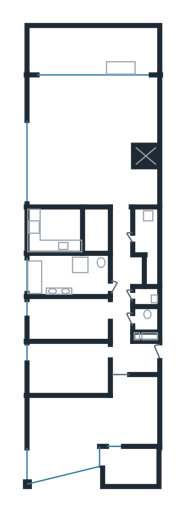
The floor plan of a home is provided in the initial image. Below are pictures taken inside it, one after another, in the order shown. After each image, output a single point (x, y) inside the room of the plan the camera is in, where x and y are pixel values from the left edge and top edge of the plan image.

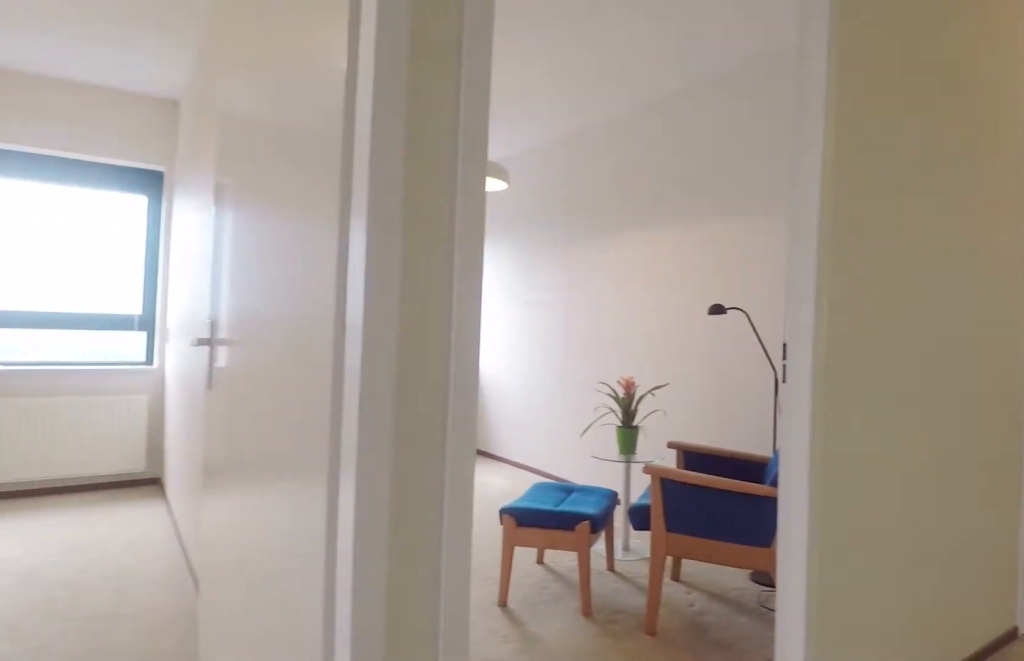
(126, 303)
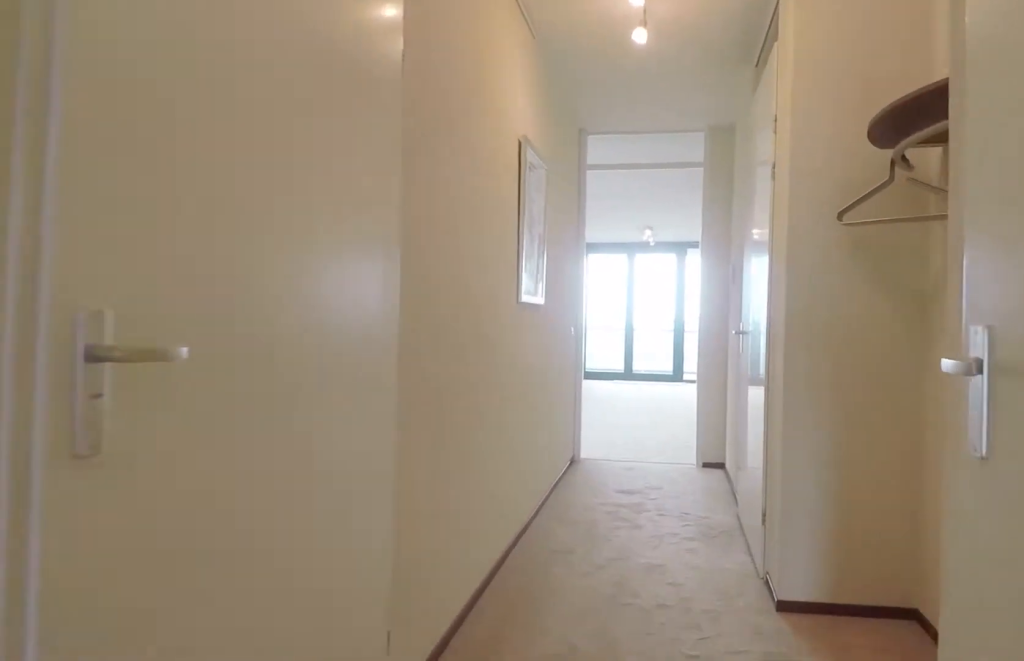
(126, 303)
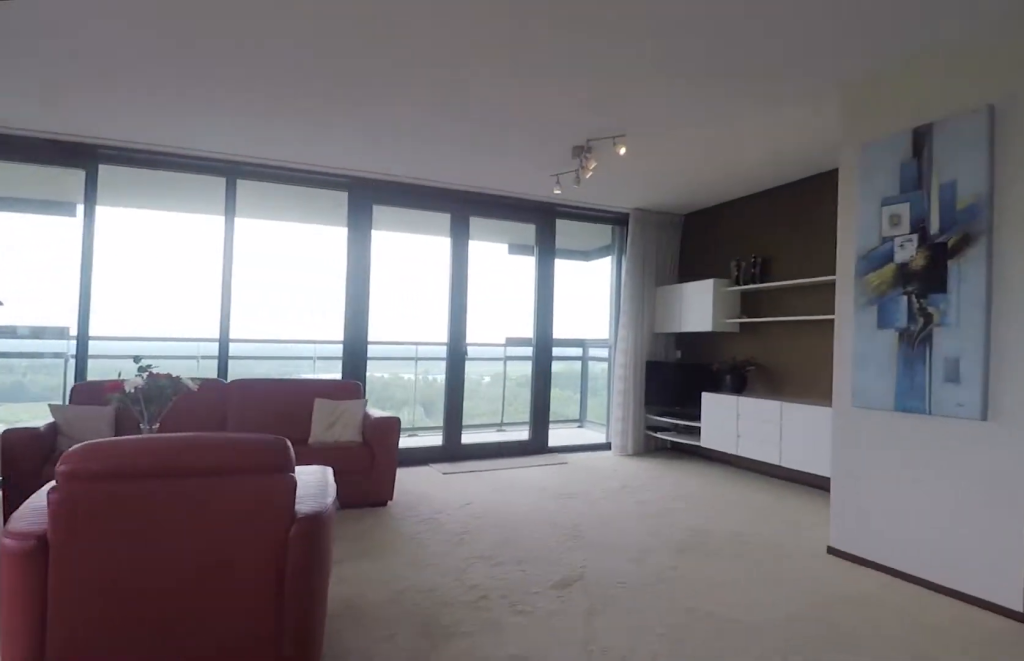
(91, 141)
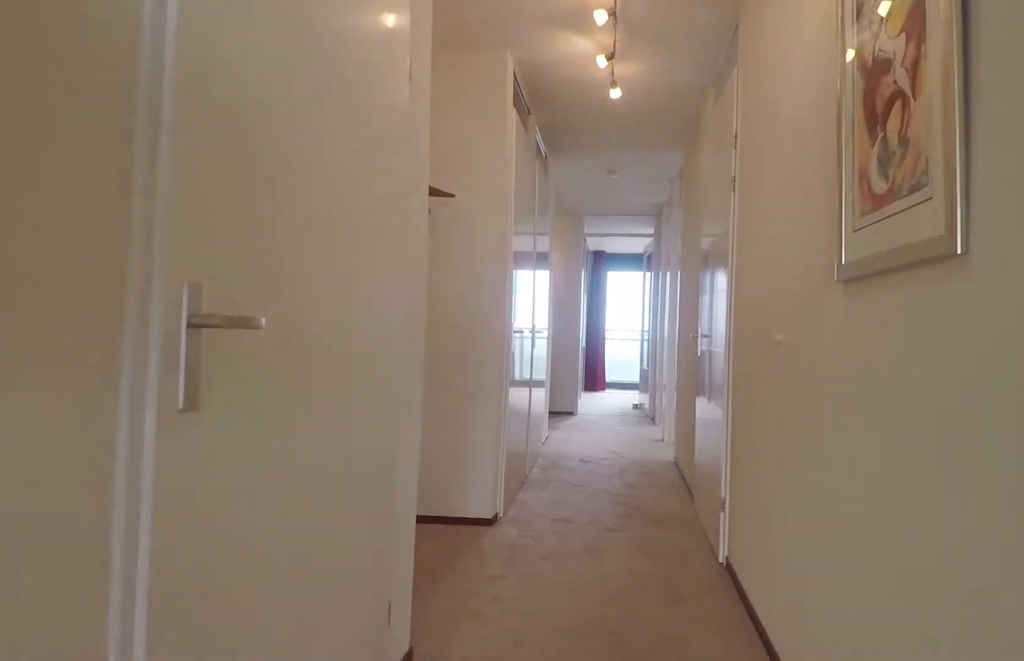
(126, 302)
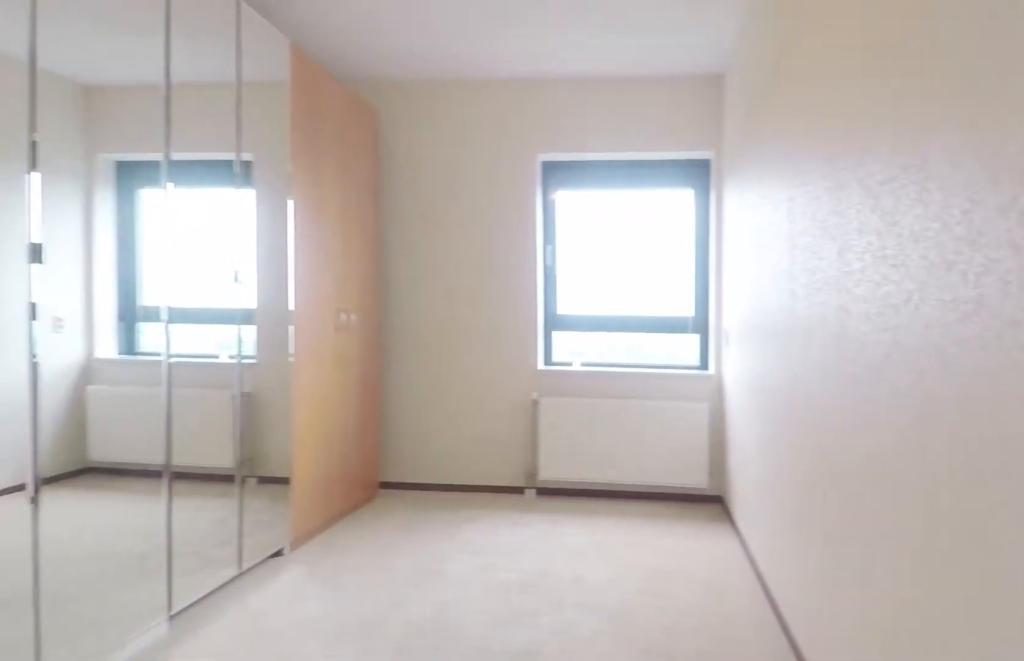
(69, 370)
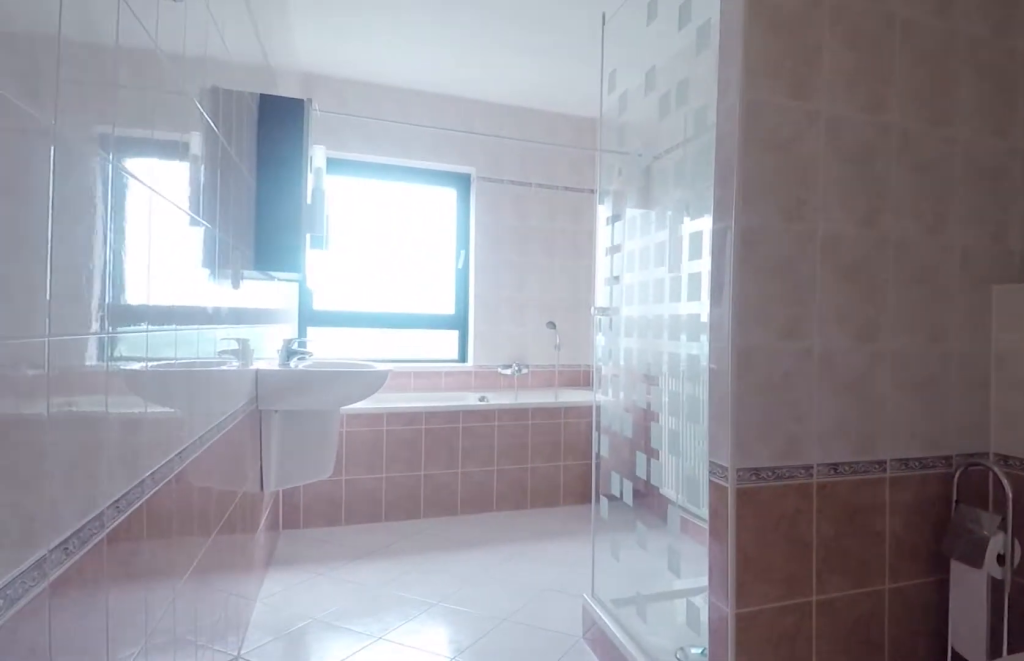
(69, 276)
